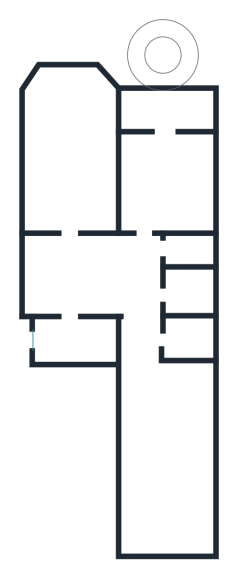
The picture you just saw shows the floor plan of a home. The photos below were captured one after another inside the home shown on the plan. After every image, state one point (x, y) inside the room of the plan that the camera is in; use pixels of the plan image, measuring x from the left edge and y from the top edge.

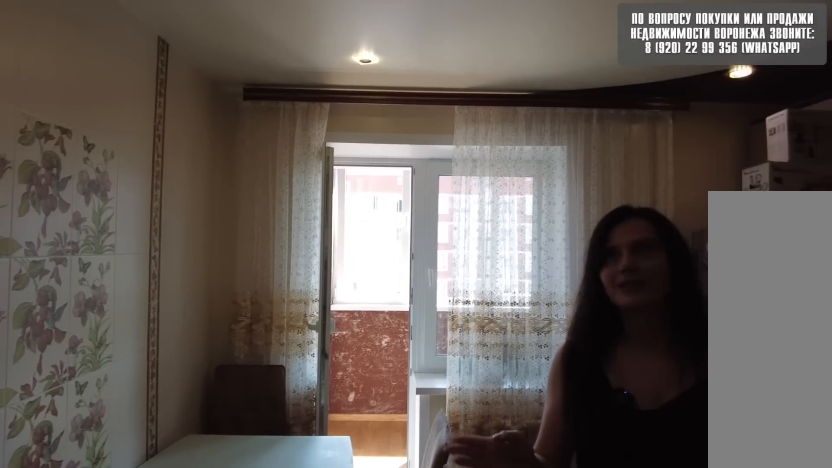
(169, 203)
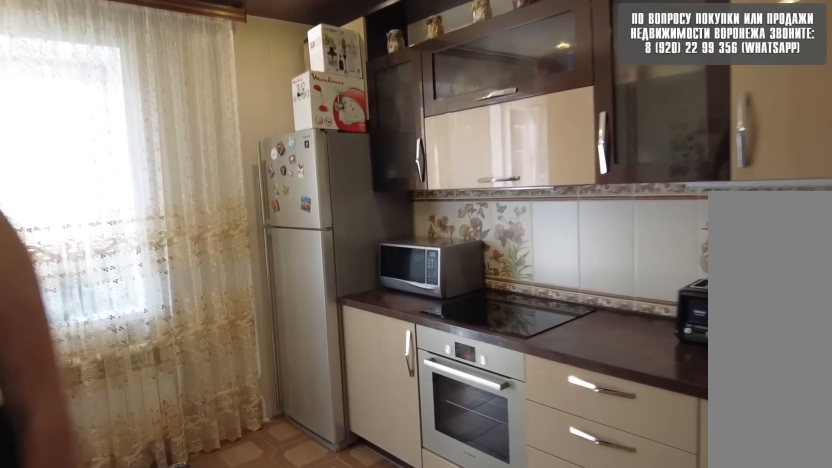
(169, 203)
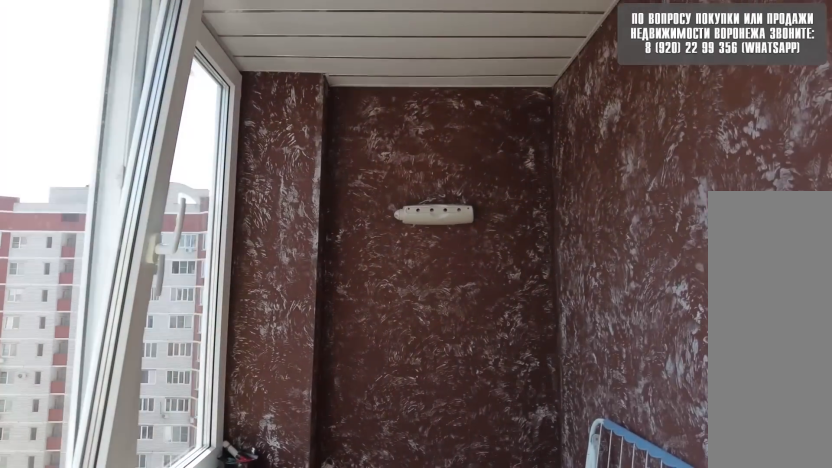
(162, 117)
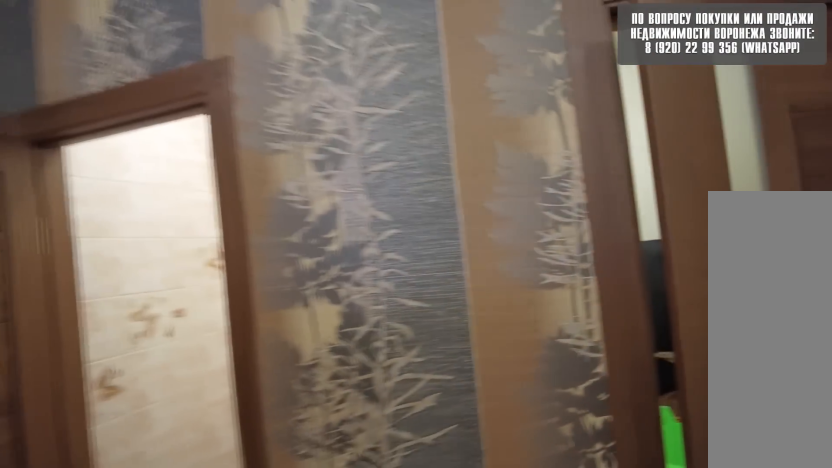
(142, 290)
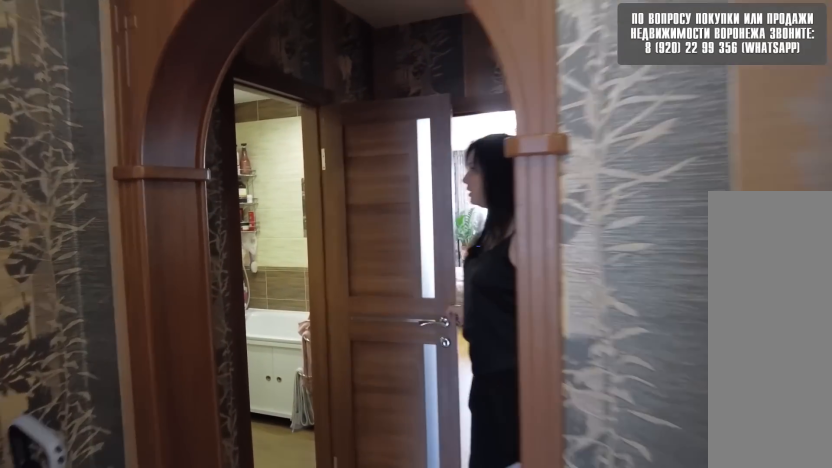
(142, 290)
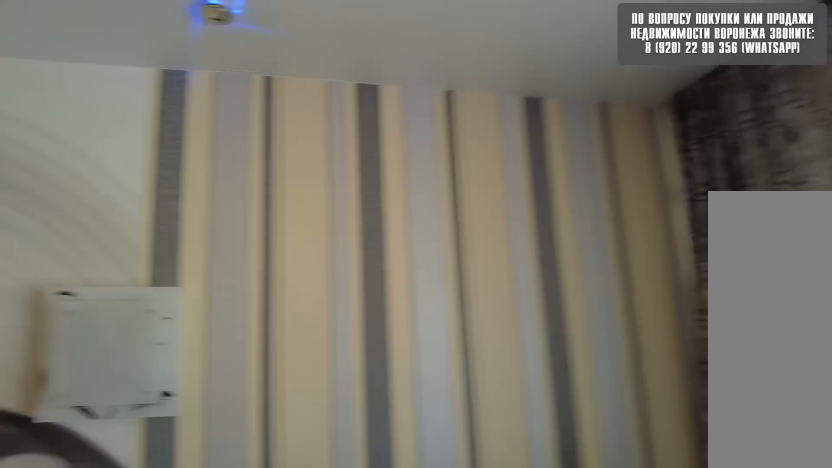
(159, 431)
